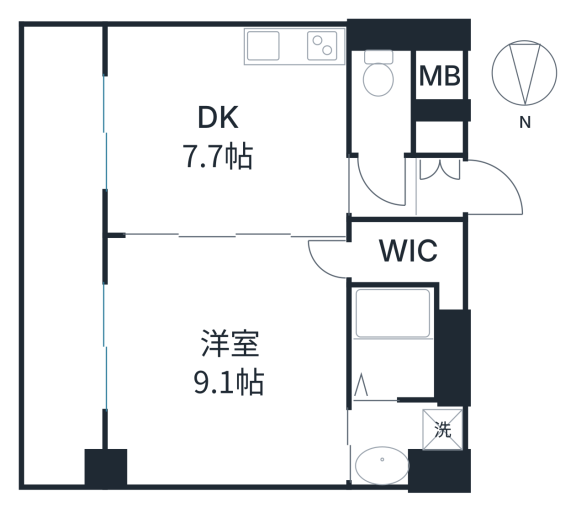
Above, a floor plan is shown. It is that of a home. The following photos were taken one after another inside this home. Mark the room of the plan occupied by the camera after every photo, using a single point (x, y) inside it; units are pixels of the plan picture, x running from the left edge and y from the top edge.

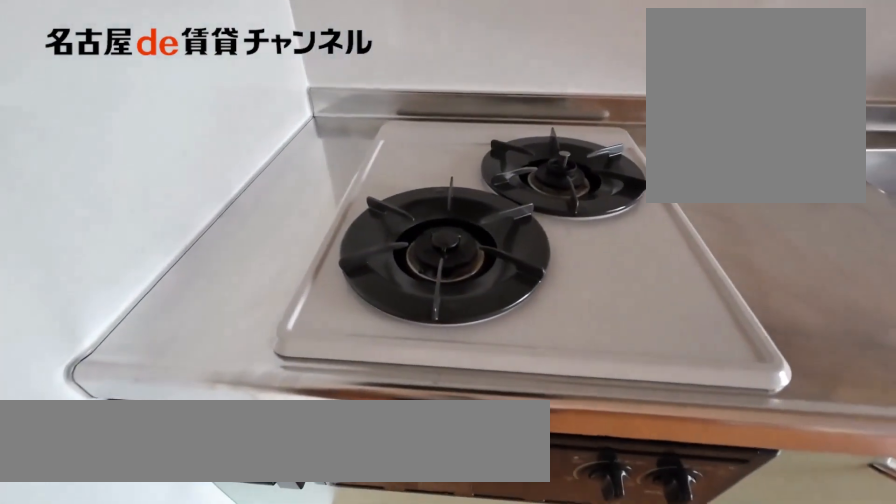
(294, 48)
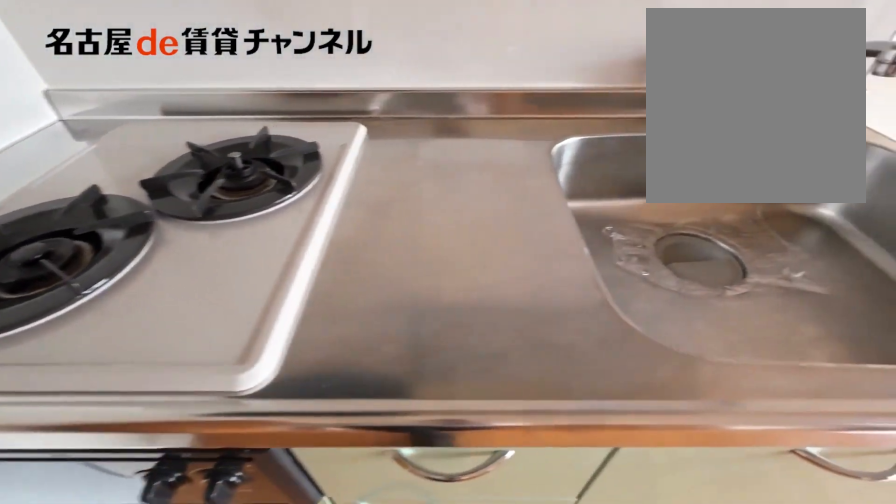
(294, 48)
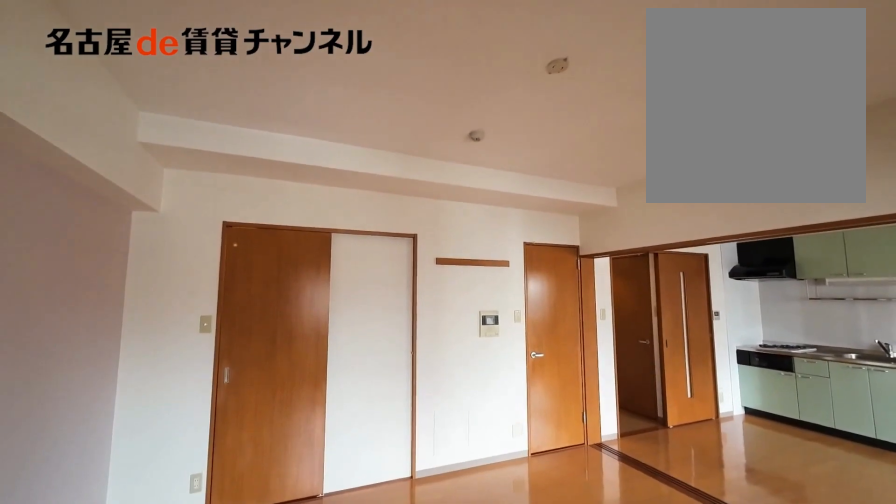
(224, 362)
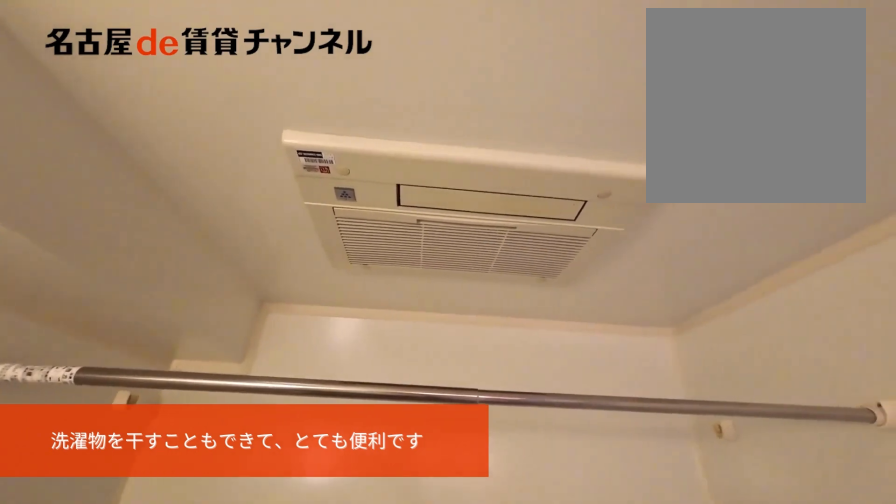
(394, 342)
